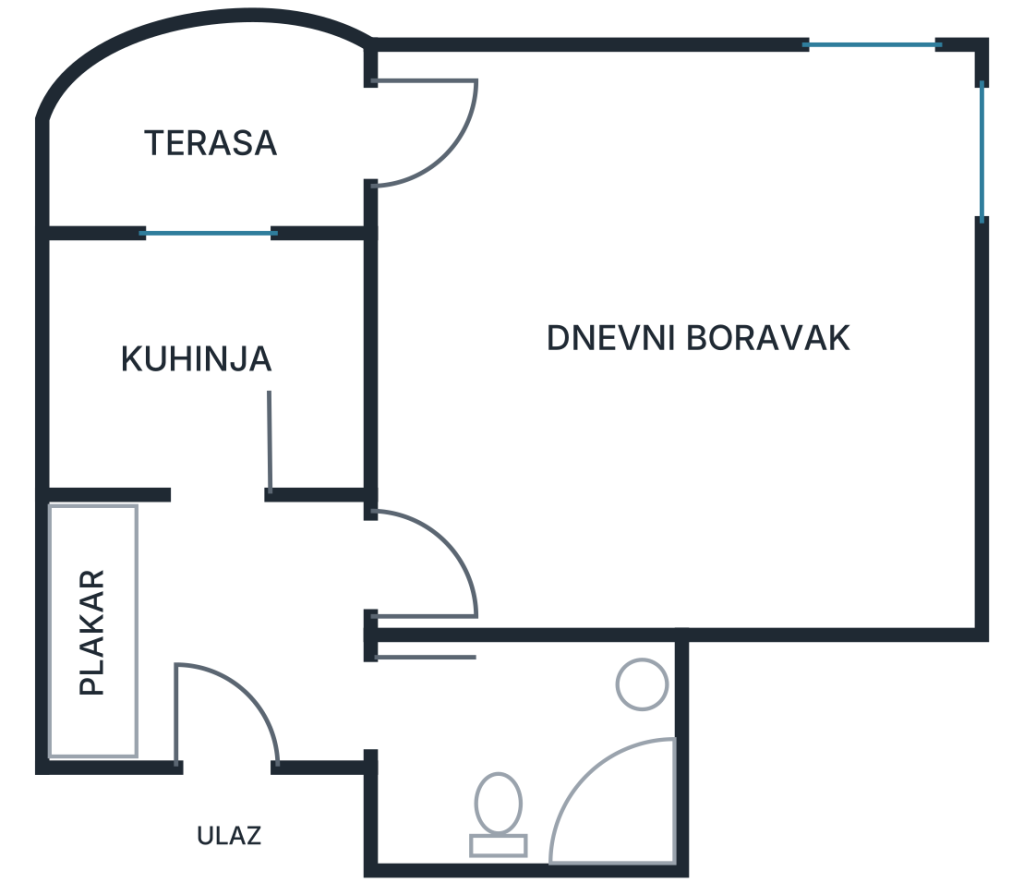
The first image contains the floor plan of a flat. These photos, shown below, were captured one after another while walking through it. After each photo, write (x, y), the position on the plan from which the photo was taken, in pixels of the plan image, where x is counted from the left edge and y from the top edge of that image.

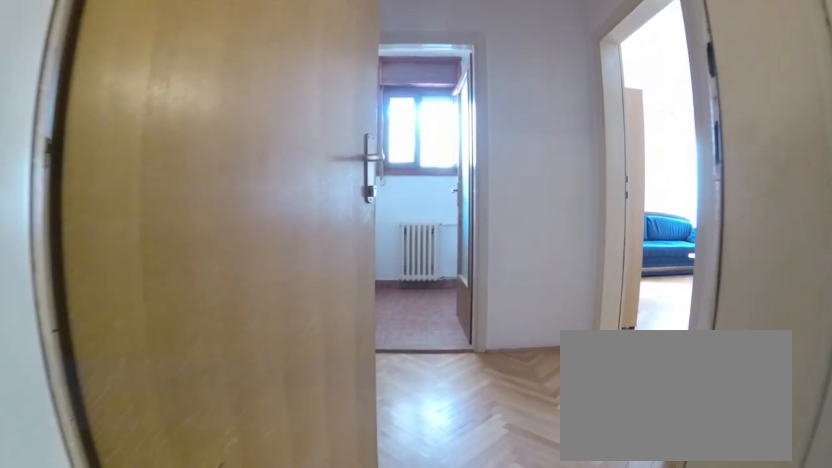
(233, 785)
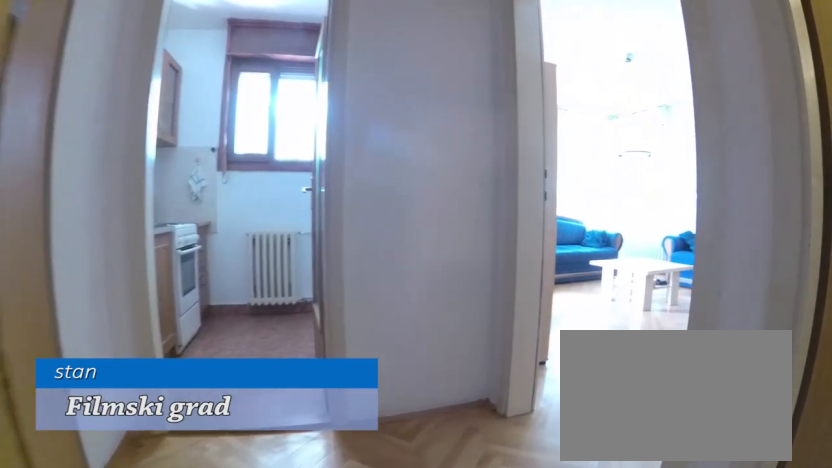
(243, 723)
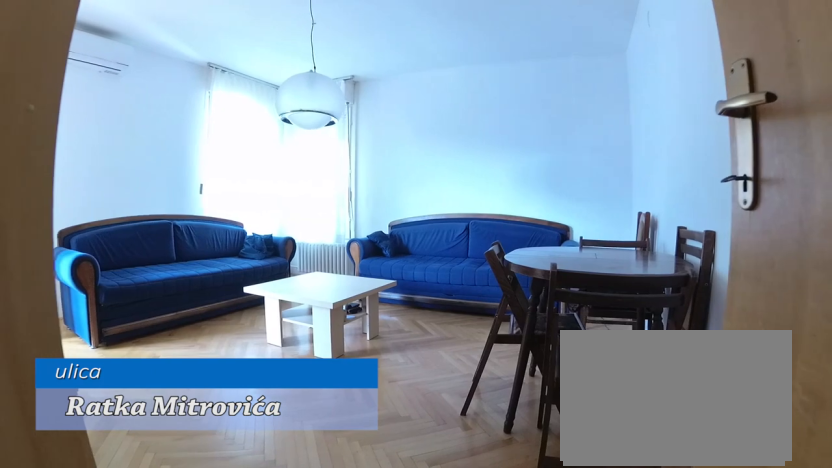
(392, 584)
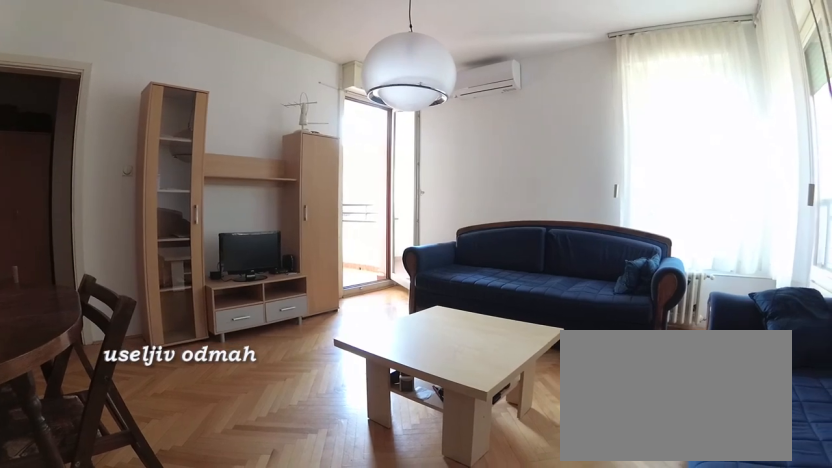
(836, 565)
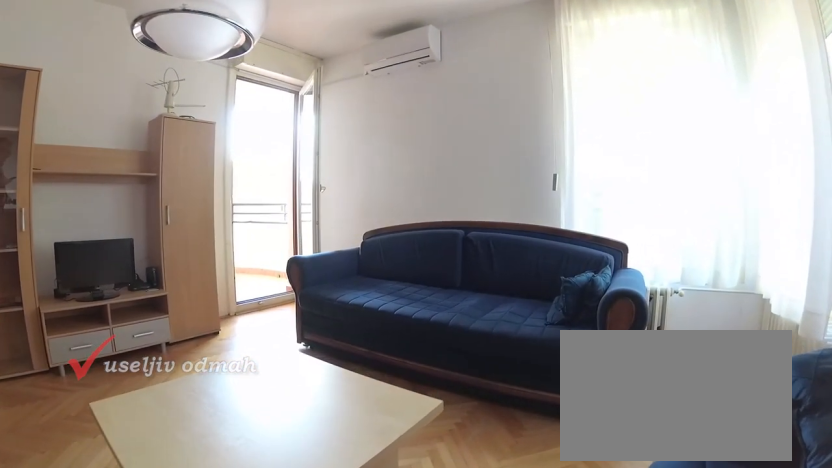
(827, 464)
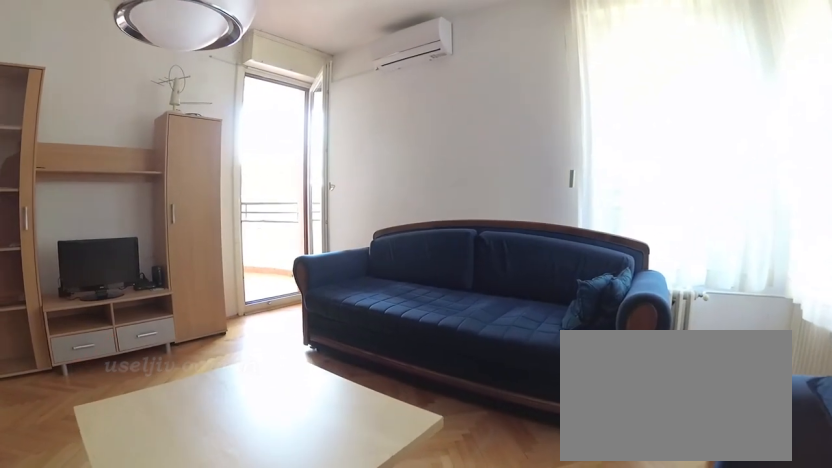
(824, 446)
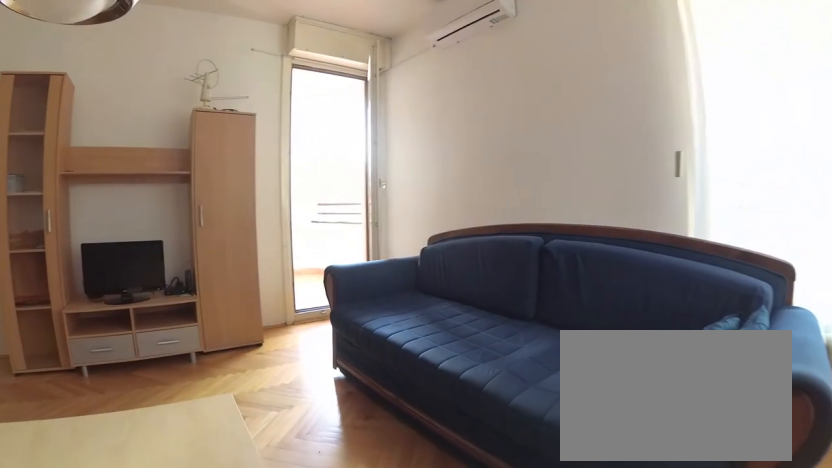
(838, 375)
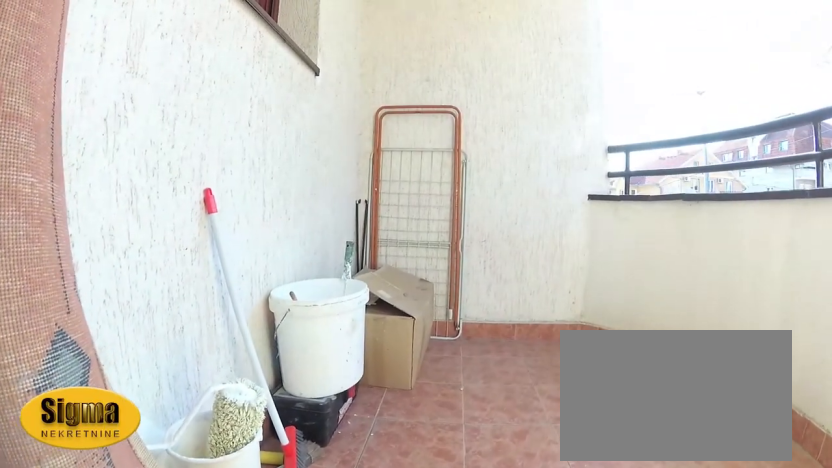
(379, 150)
